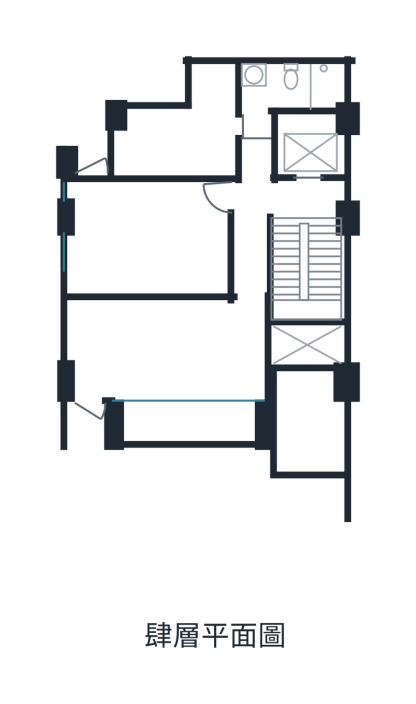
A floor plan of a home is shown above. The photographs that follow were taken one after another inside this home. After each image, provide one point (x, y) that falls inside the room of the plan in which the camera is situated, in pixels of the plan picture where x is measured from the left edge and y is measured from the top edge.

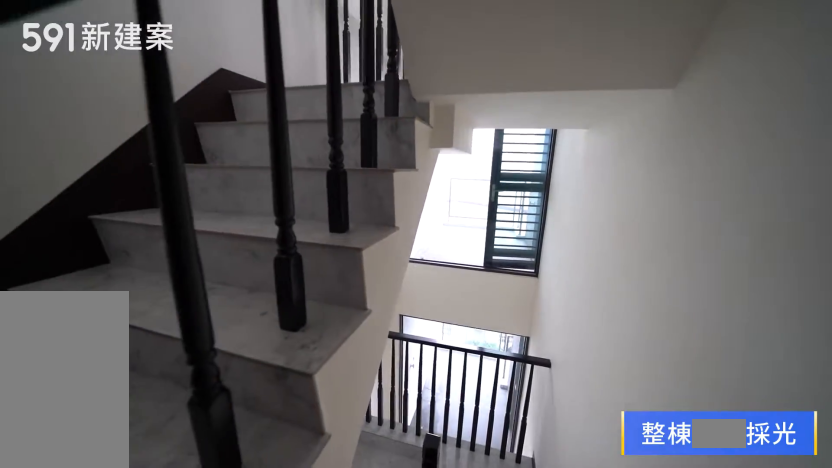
(306, 343)
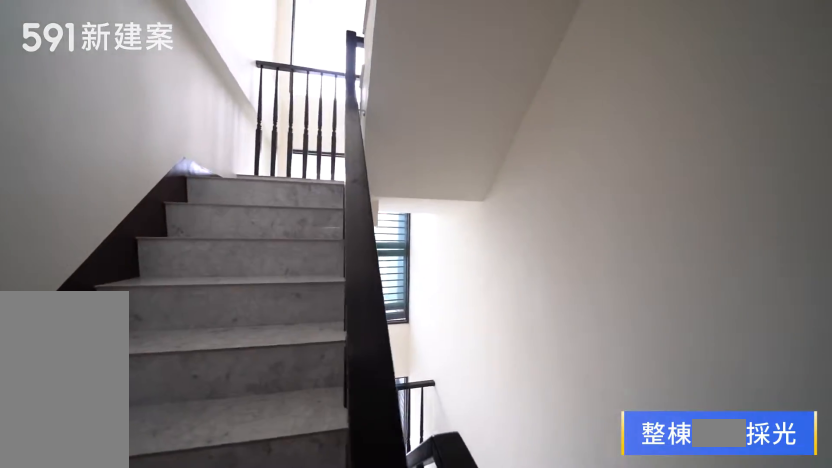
(306, 343)
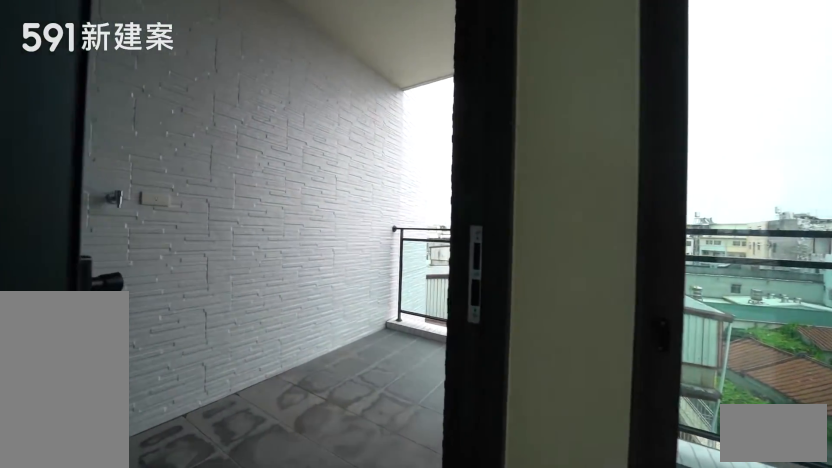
(308, 422)
